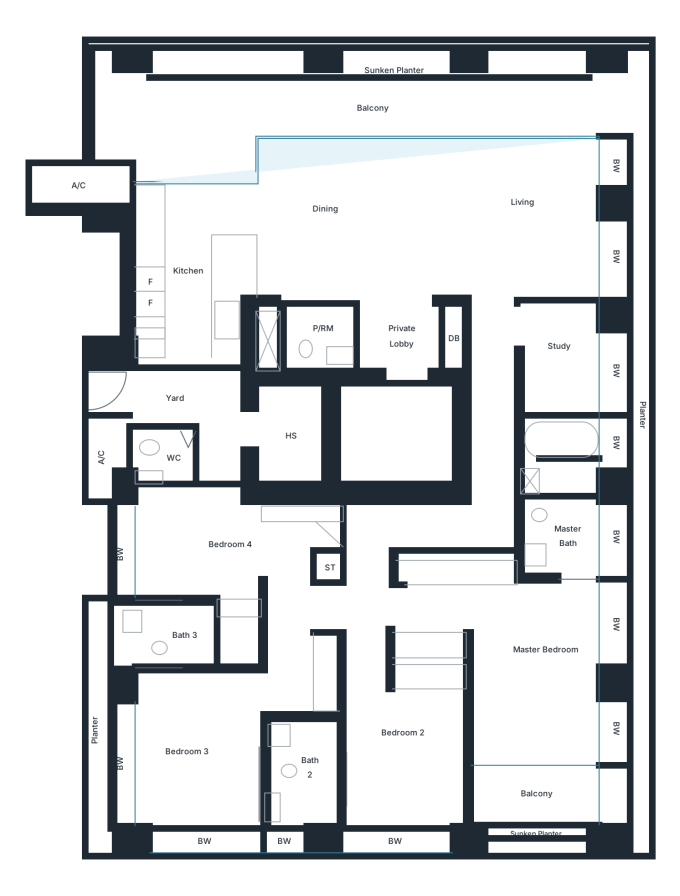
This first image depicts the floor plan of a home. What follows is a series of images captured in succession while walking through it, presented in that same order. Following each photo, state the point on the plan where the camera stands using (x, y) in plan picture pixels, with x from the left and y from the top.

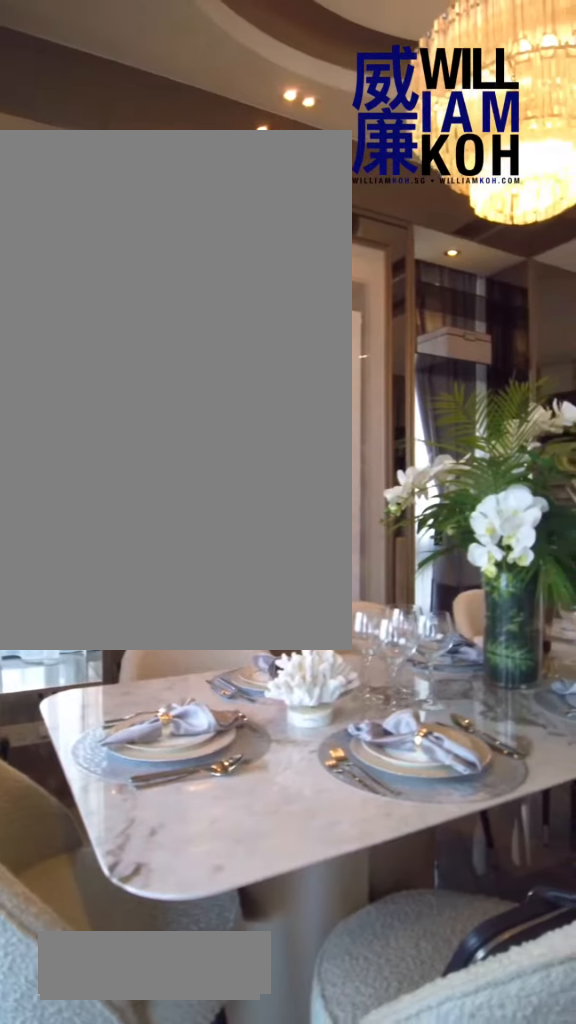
(527, 171)
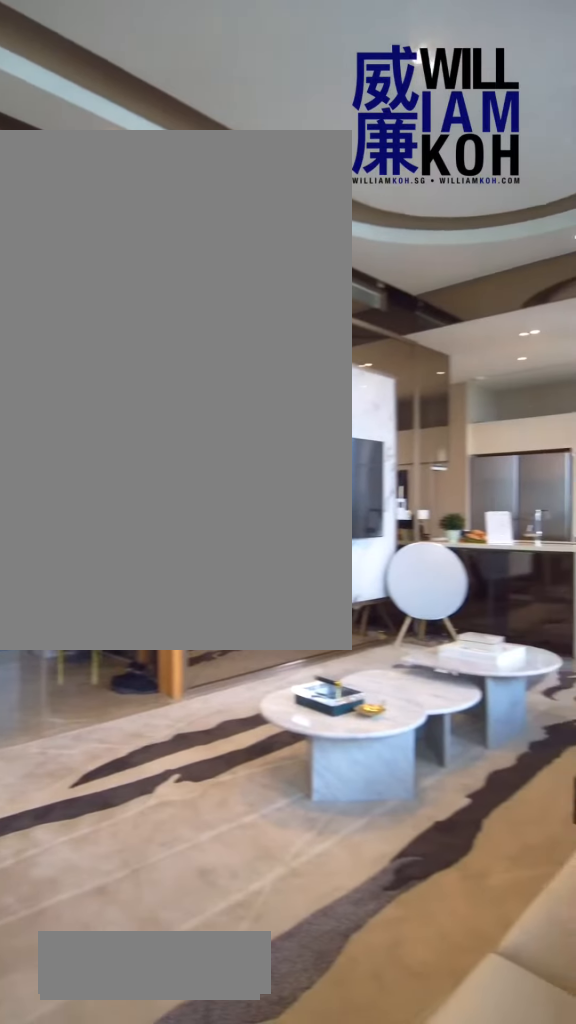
(527, 170)
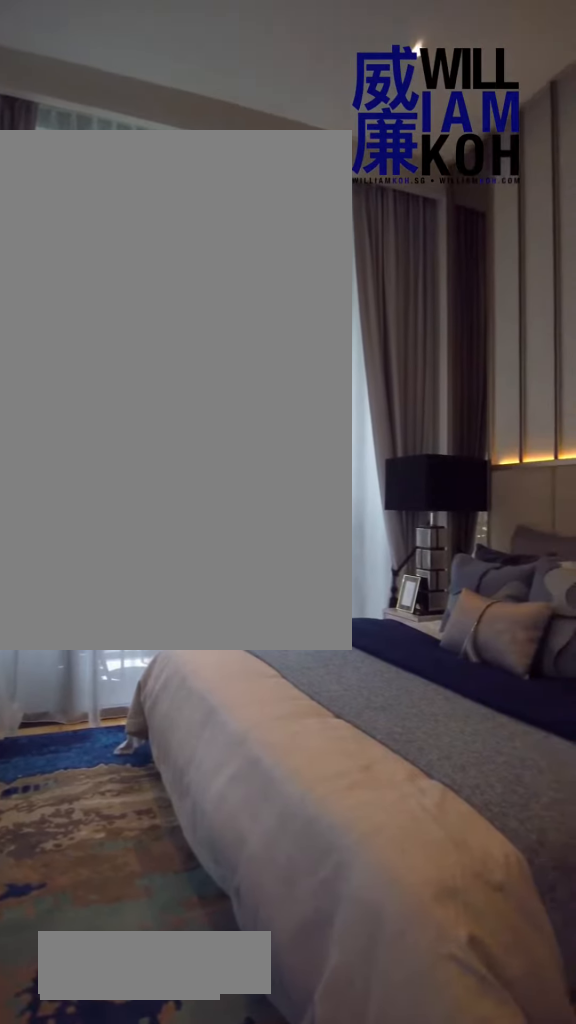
(583, 608)
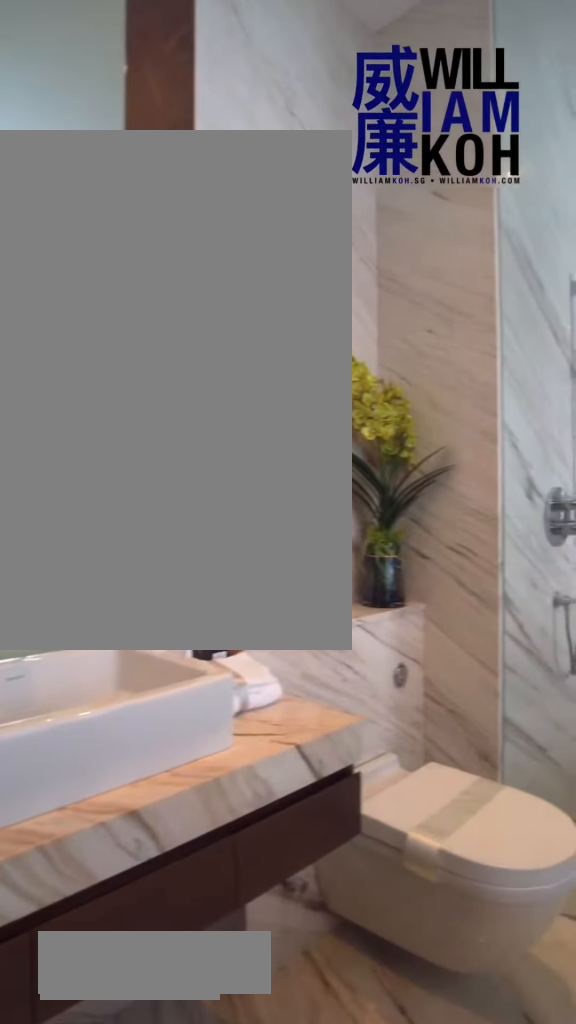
(573, 539)
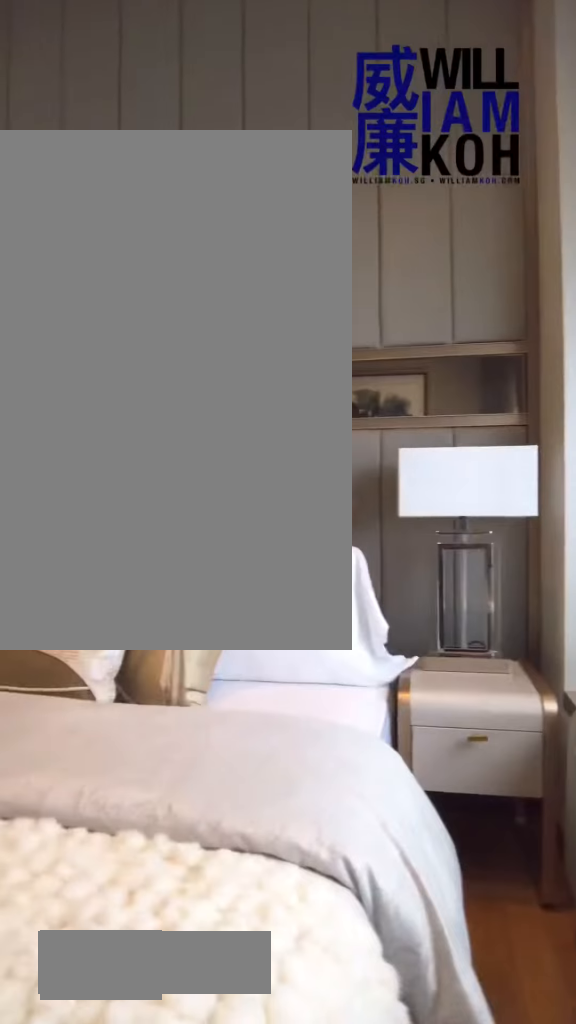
(361, 804)
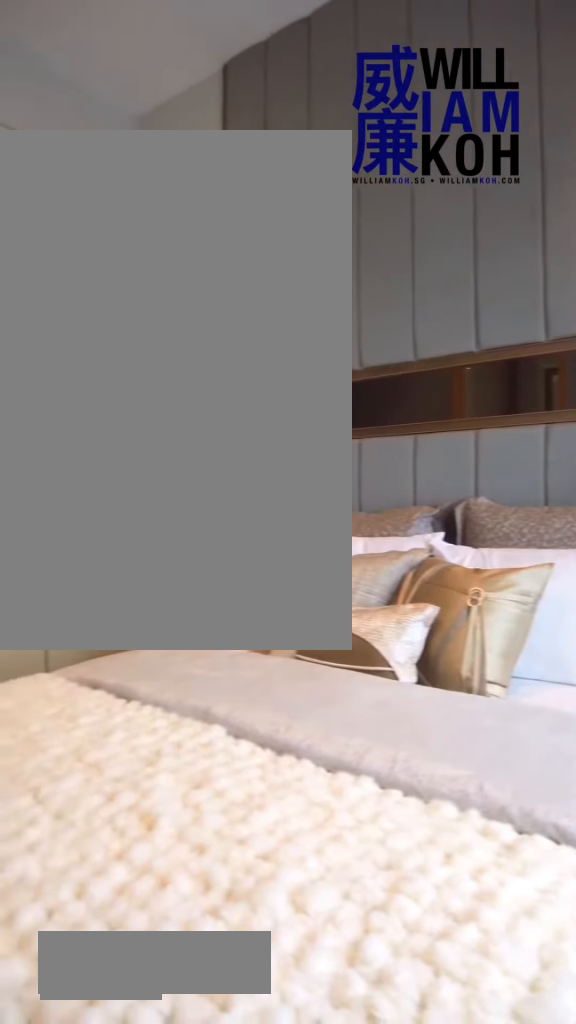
(362, 804)
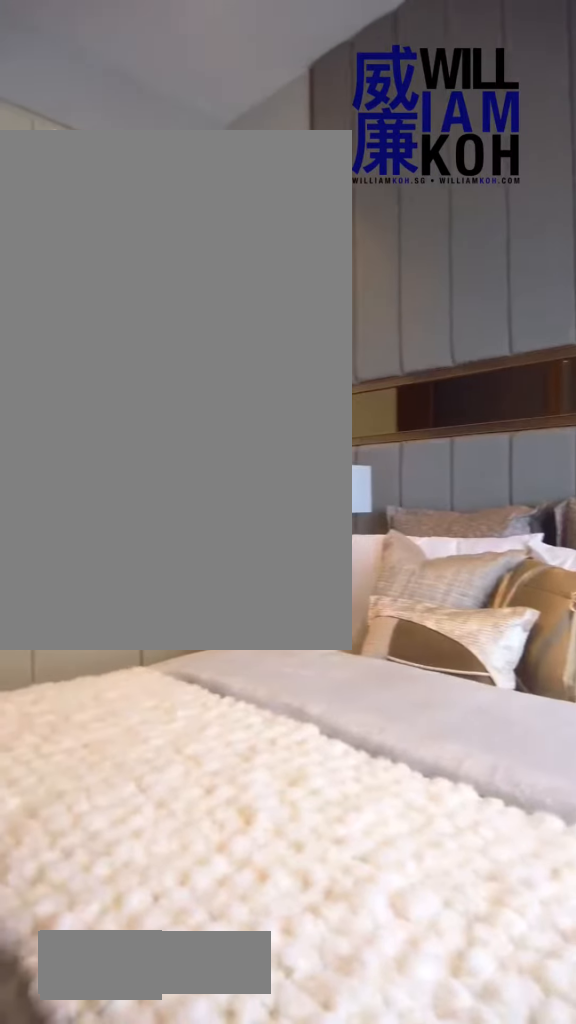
(362, 804)
